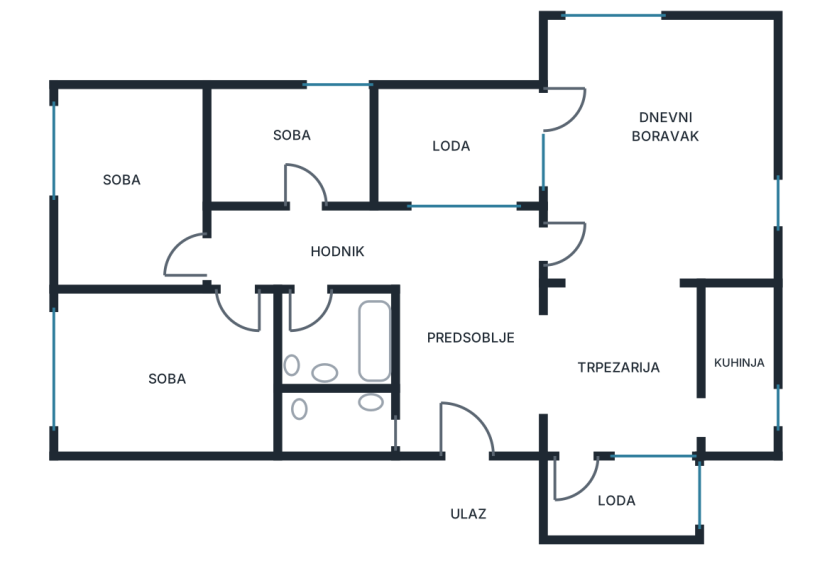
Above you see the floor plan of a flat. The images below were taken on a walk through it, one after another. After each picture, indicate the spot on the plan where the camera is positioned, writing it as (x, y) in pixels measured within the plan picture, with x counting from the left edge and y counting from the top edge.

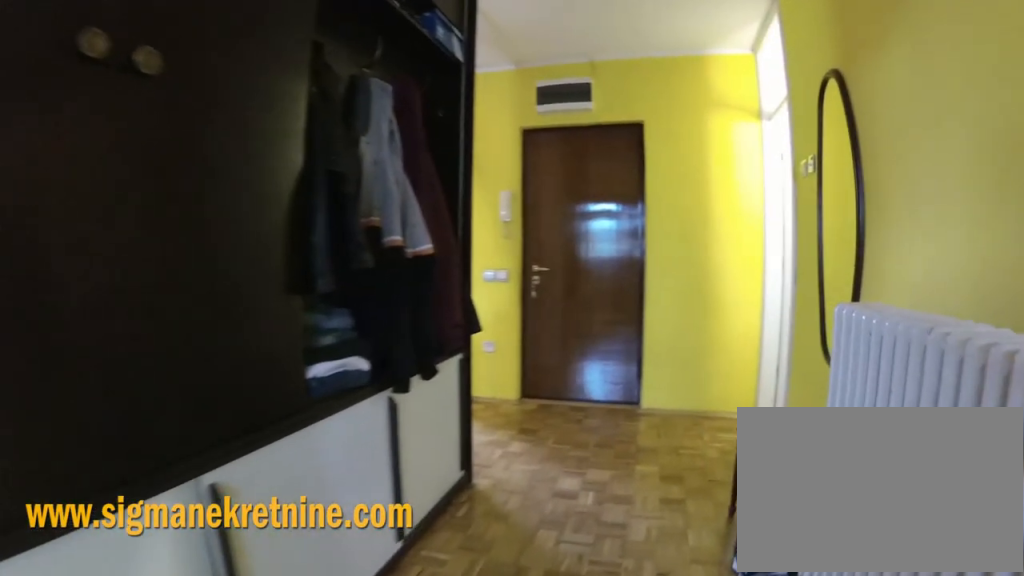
(460, 253)
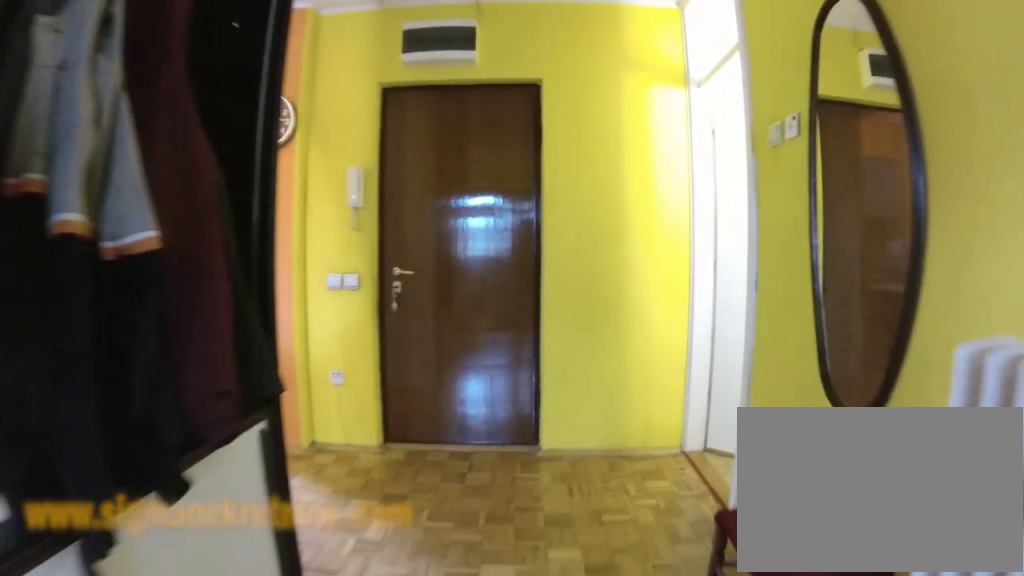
(461, 282)
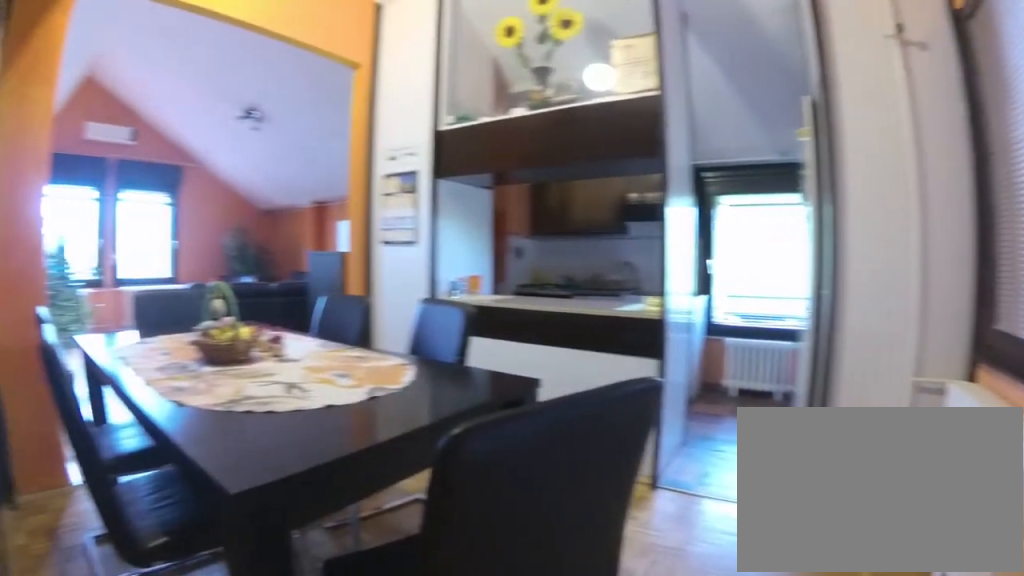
(545, 418)
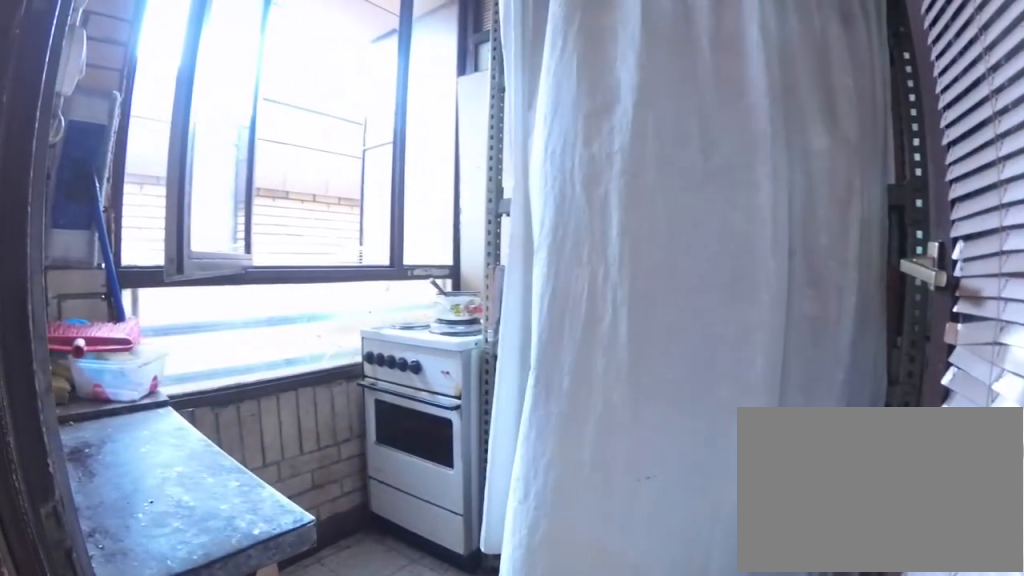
(571, 443)
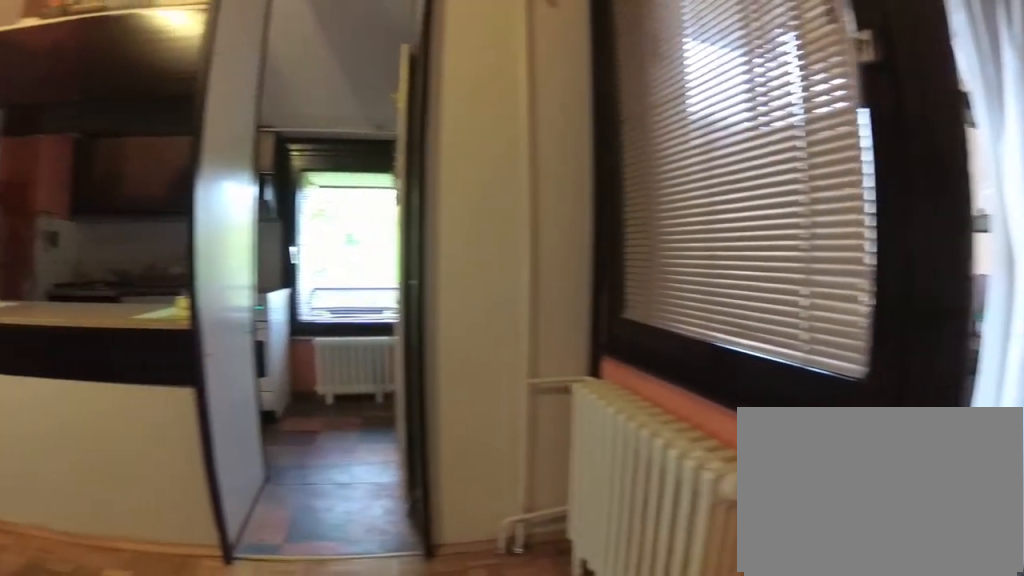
(554, 429)
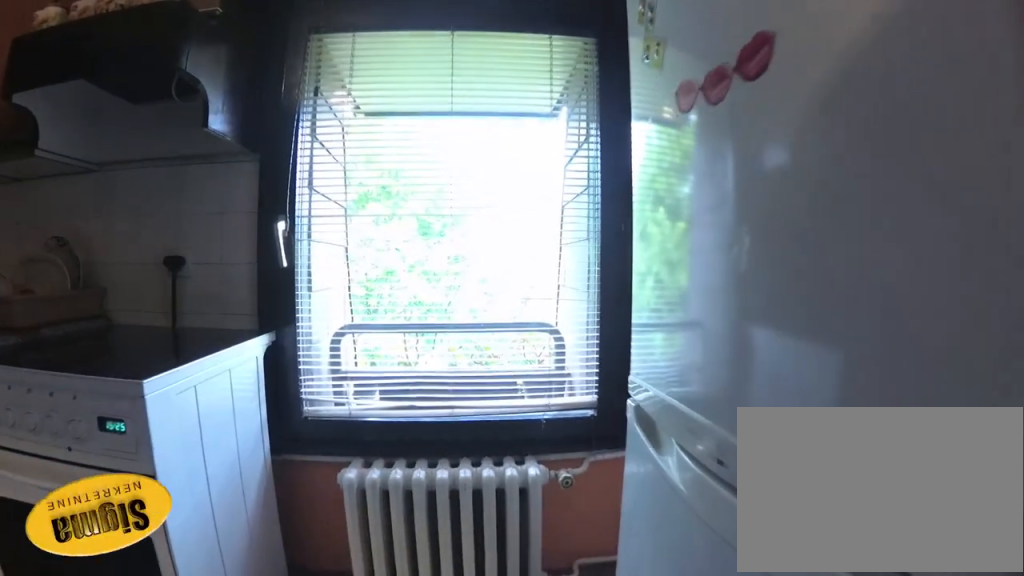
(691, 429)
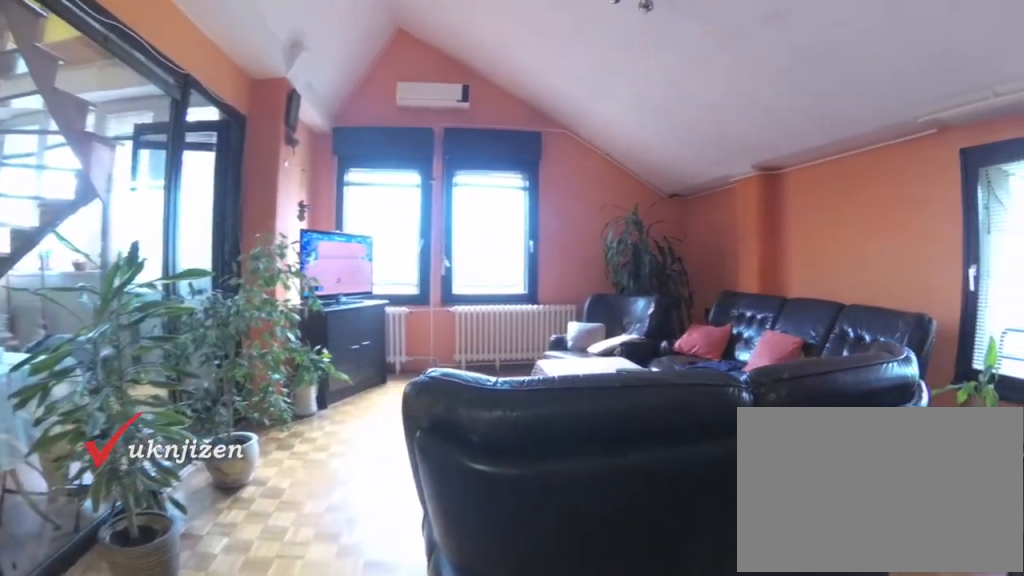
(657, 299)
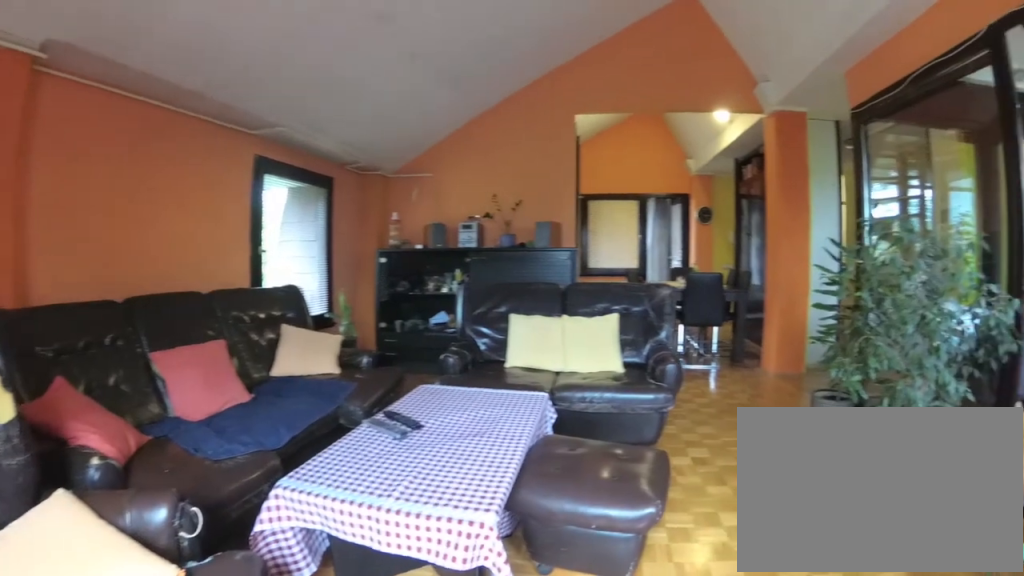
(637, 72)
